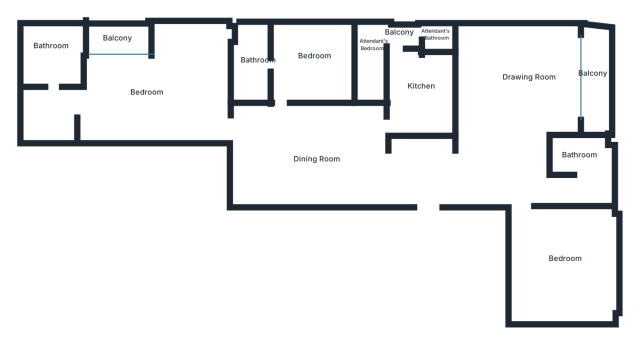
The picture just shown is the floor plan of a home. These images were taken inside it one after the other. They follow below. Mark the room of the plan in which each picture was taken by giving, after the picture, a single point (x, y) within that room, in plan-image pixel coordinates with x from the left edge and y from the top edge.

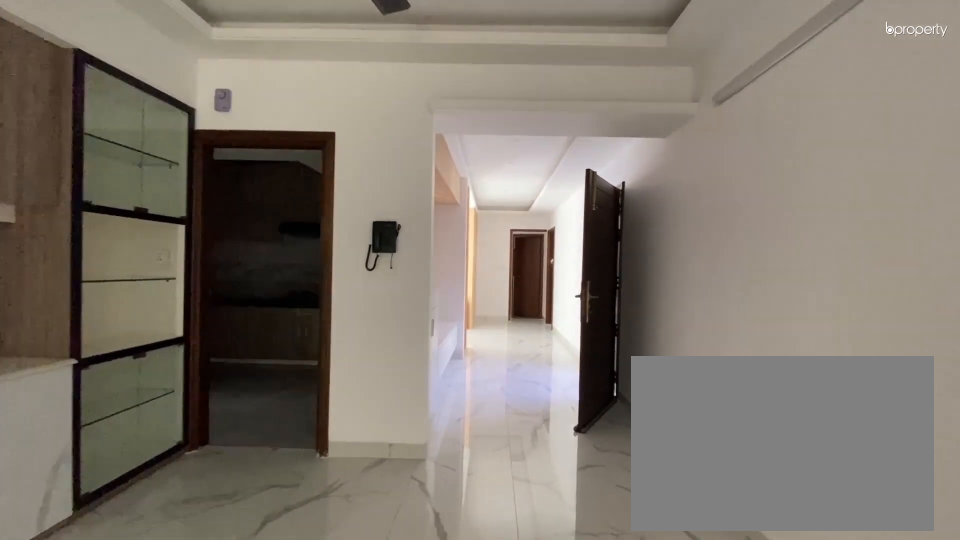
(408, 165)
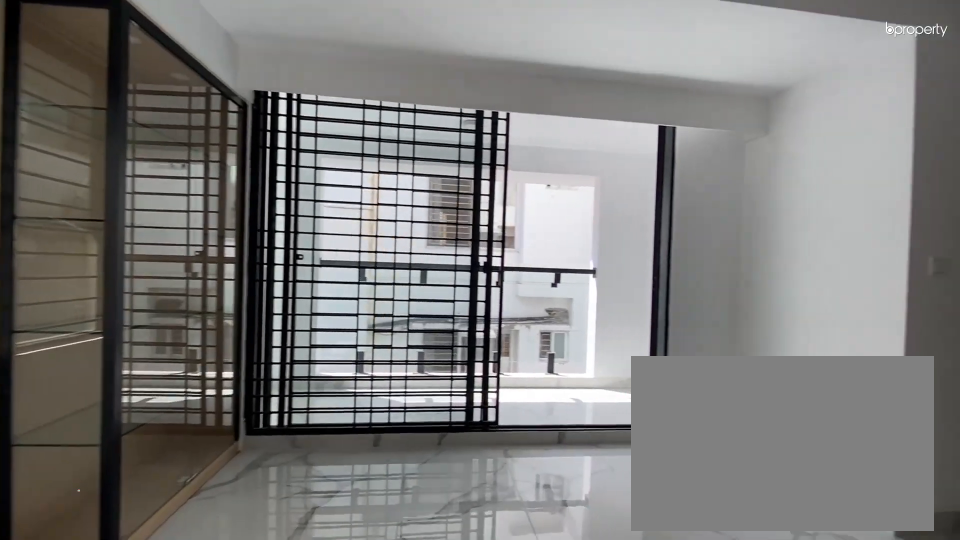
(529, 78)
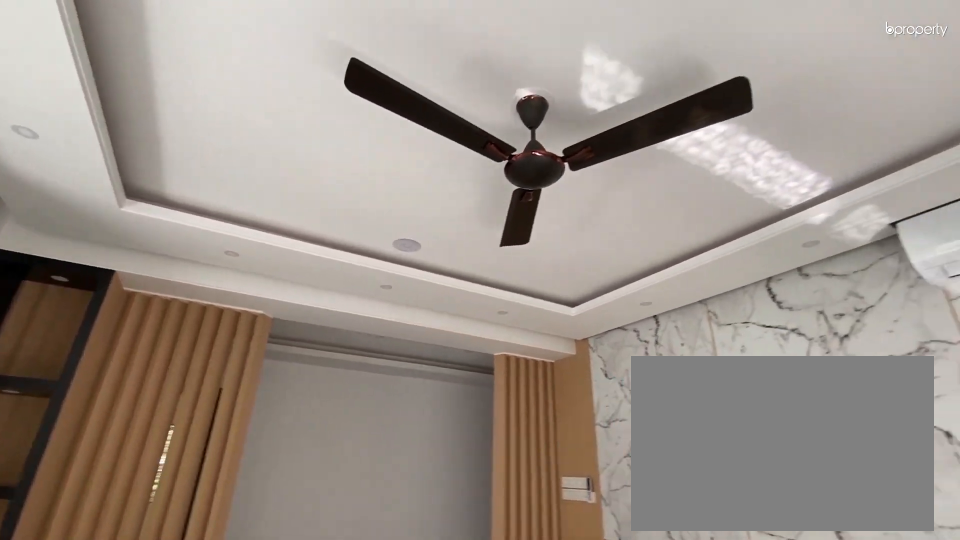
(529, 78)
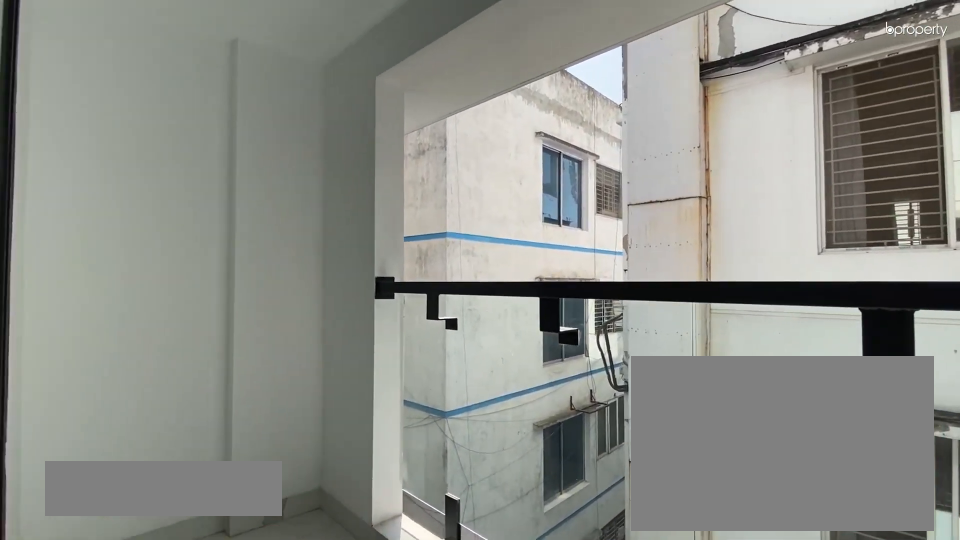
(591, 77)
